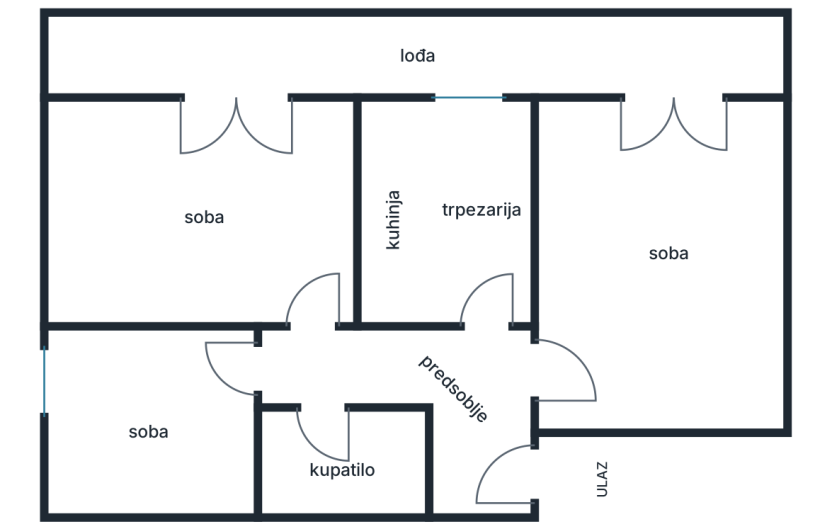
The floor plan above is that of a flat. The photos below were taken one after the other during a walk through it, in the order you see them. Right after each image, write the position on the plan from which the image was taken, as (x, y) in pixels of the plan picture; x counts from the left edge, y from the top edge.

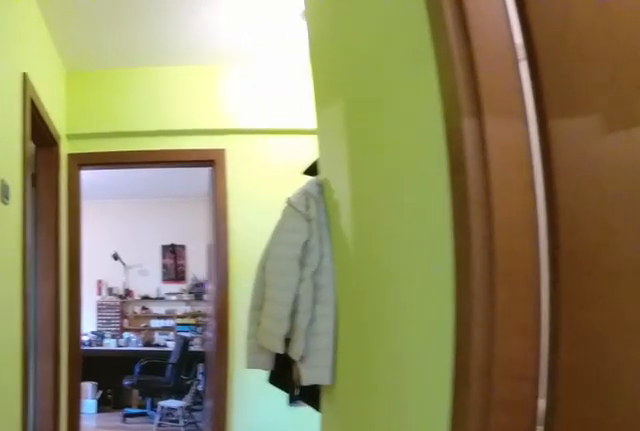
(268, 366)
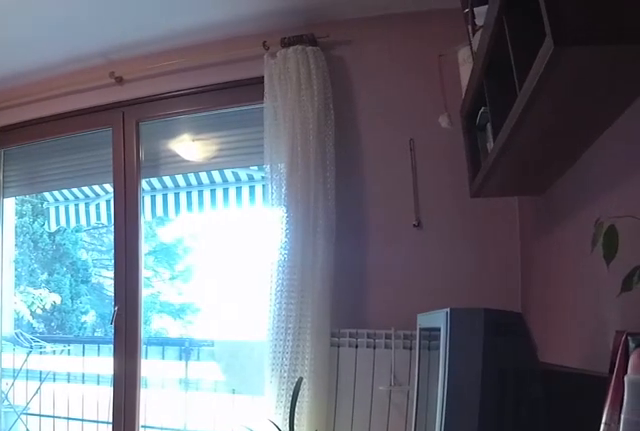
(295, 341)
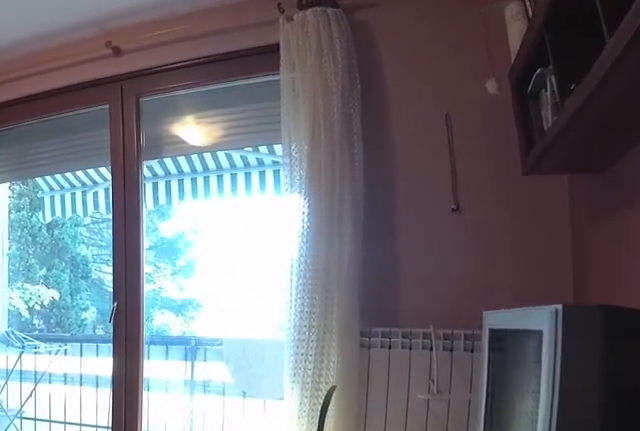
(271, 318)
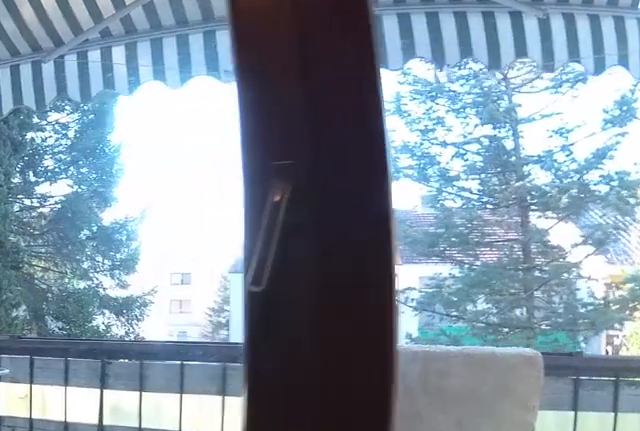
(134, 181)
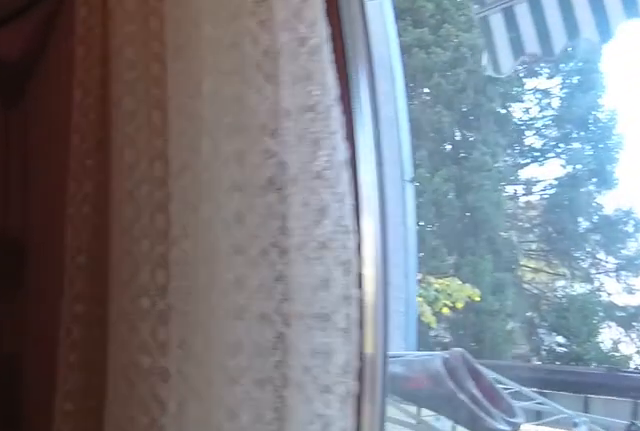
(132, 161)
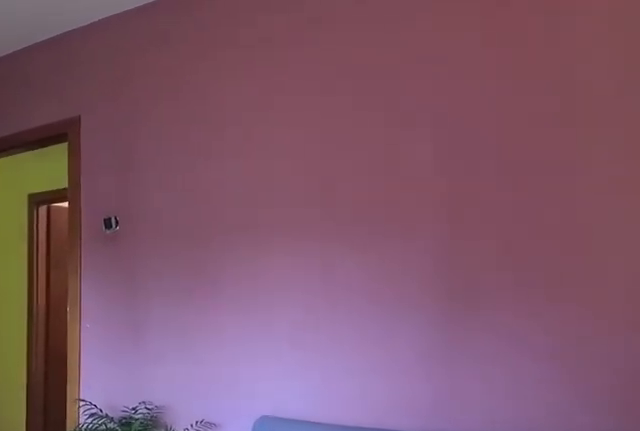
(150, 166)
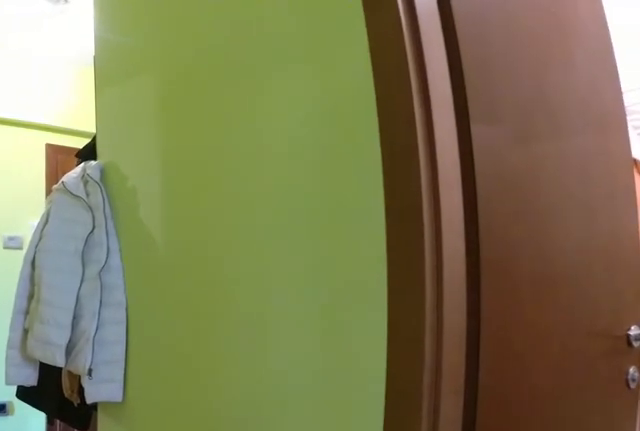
(310, 367)
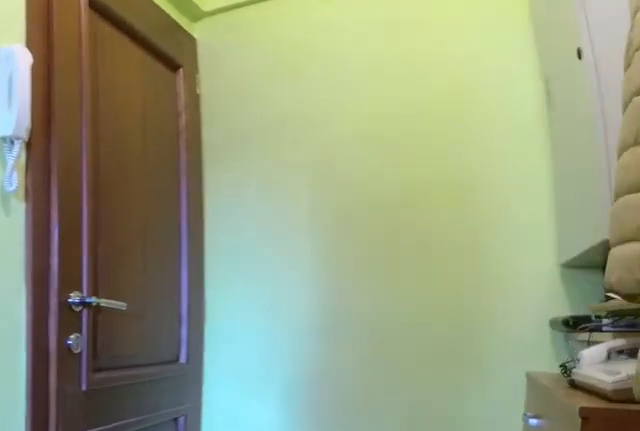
(408, 365)
